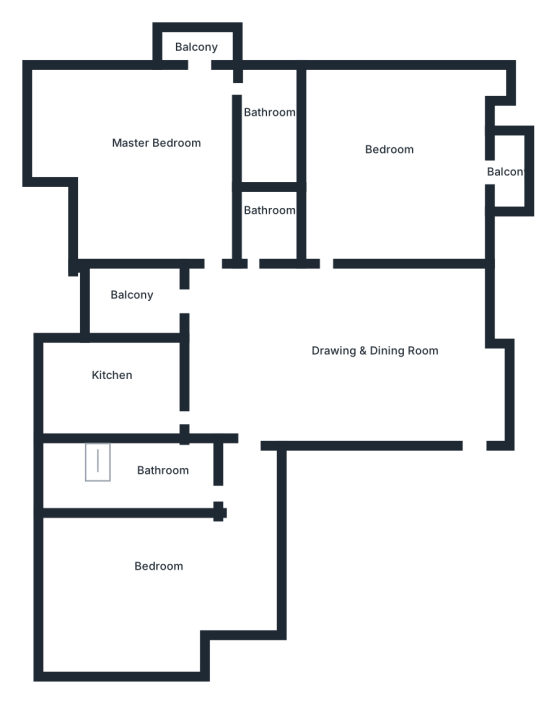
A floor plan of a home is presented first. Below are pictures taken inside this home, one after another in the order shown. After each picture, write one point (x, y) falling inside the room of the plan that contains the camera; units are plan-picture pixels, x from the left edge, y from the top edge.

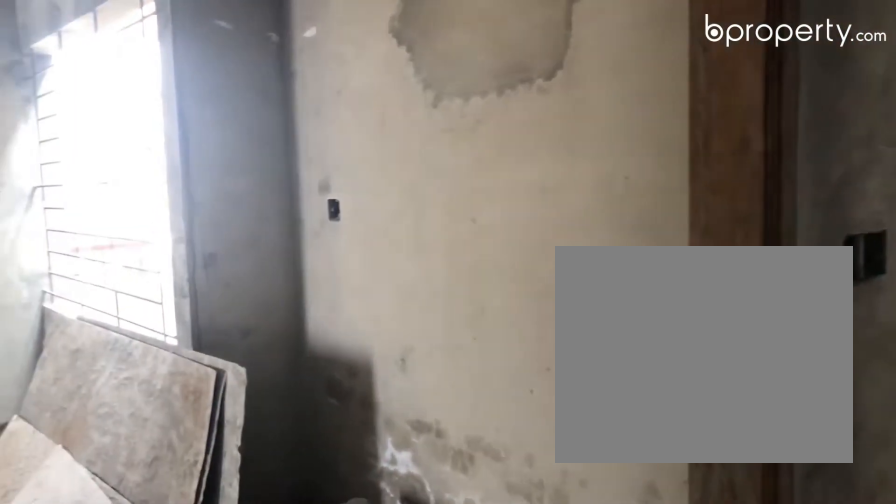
(475, 441)
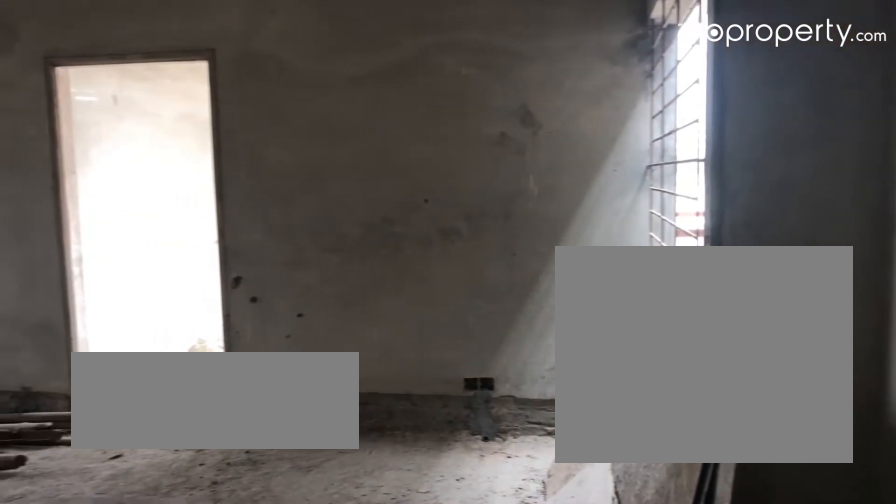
(354, 346)
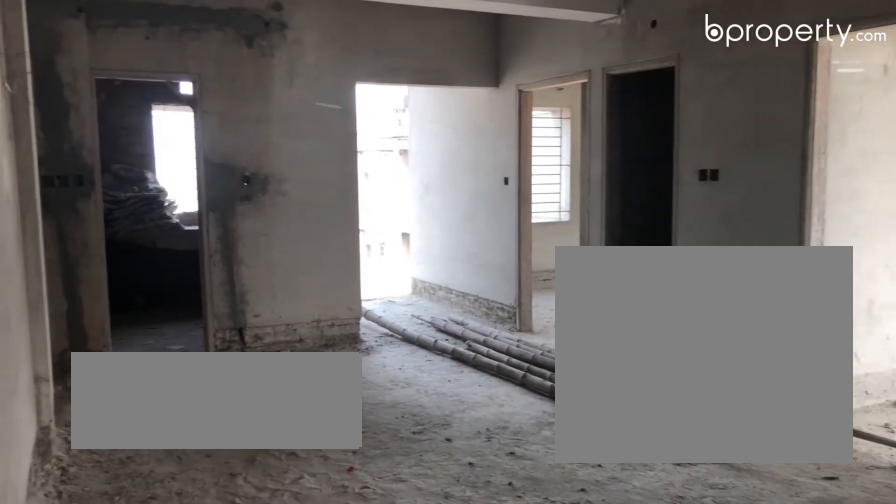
(354, 346)
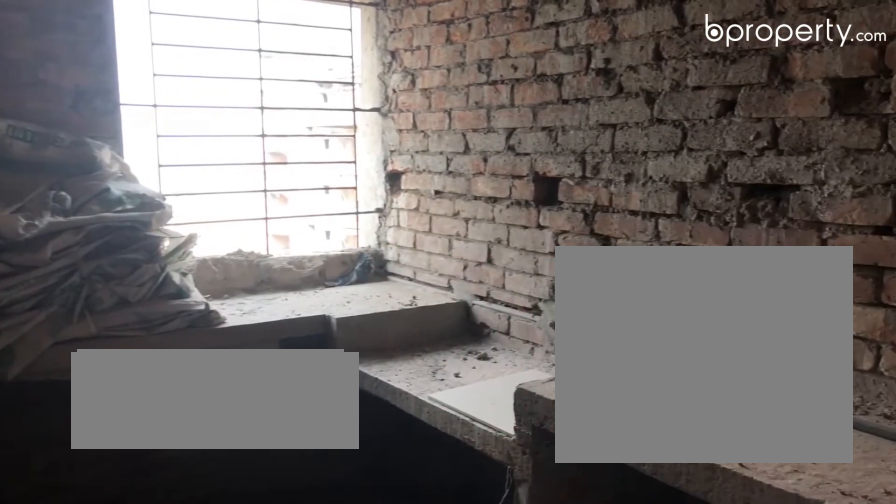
(113, 387)
